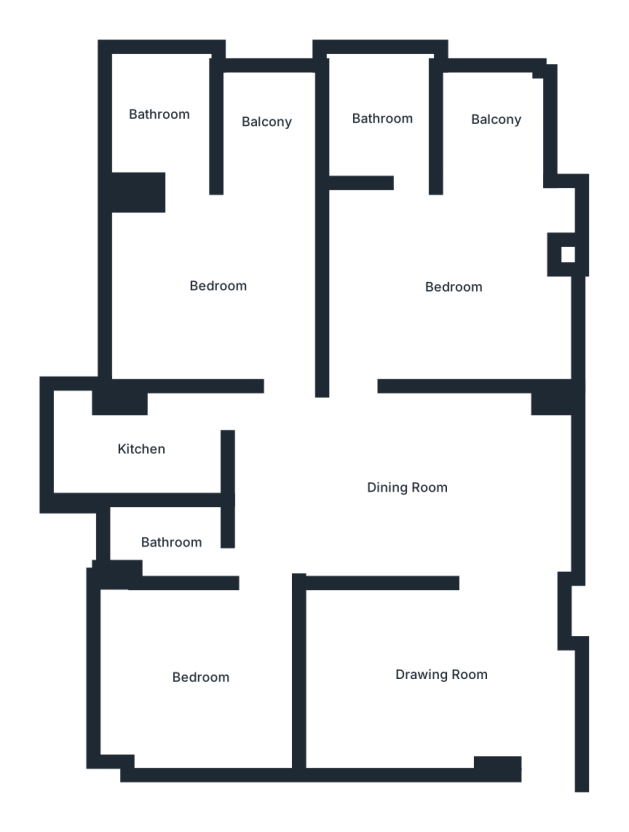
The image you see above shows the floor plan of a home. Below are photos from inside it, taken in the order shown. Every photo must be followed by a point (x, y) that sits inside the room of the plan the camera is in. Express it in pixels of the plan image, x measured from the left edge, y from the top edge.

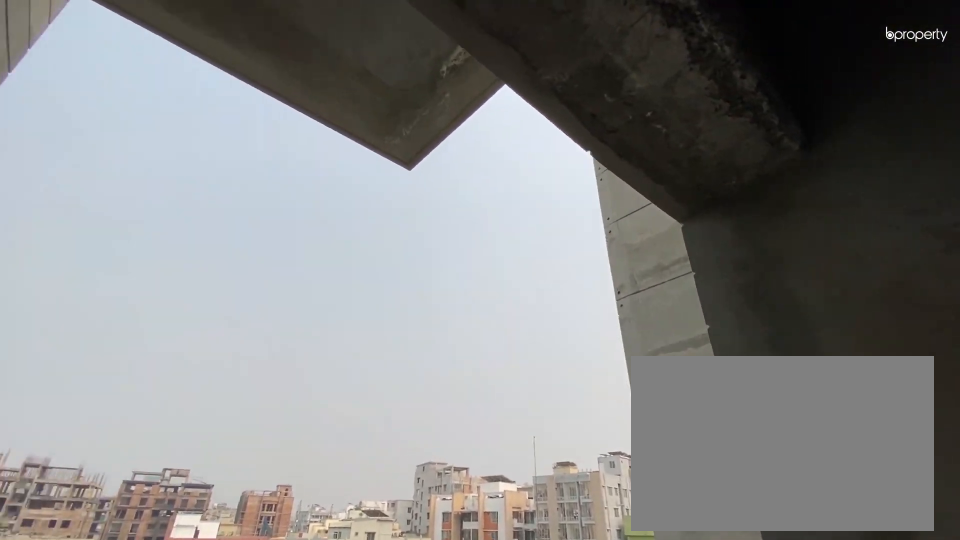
(497, 120)
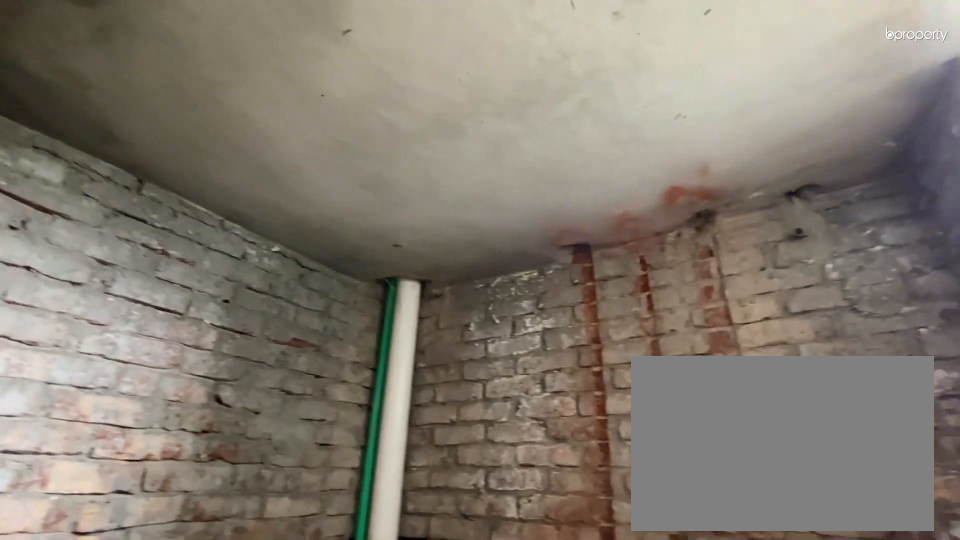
(379, 117)
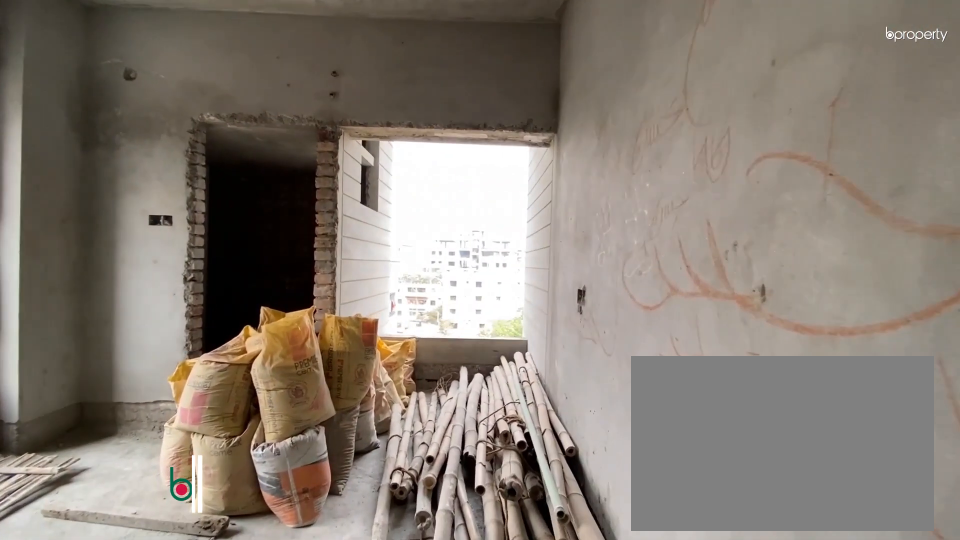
(235, 310)
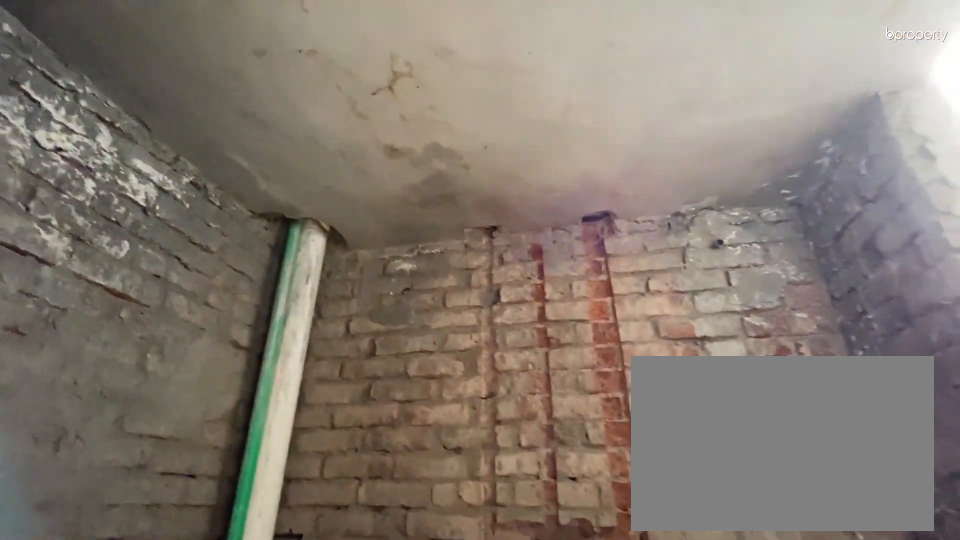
(164, 118)
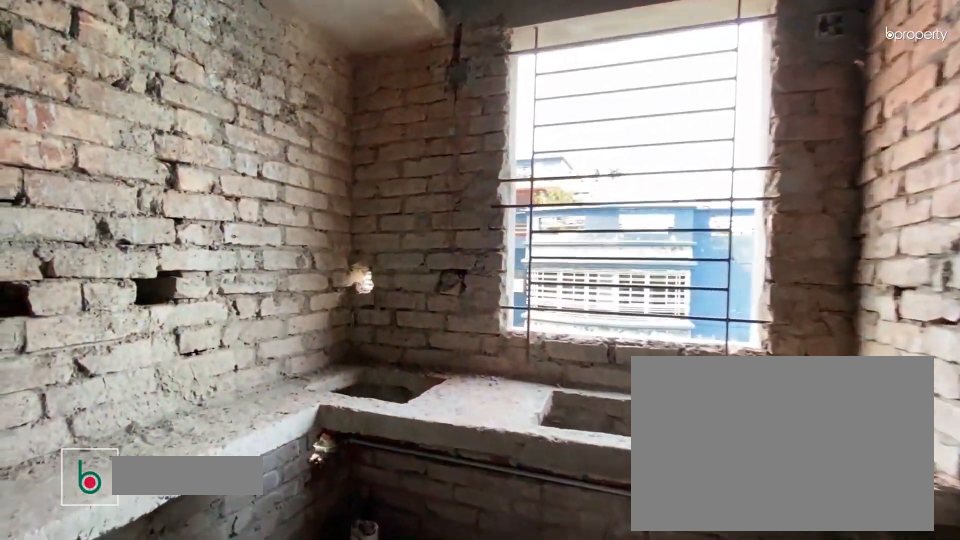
(141, 448)
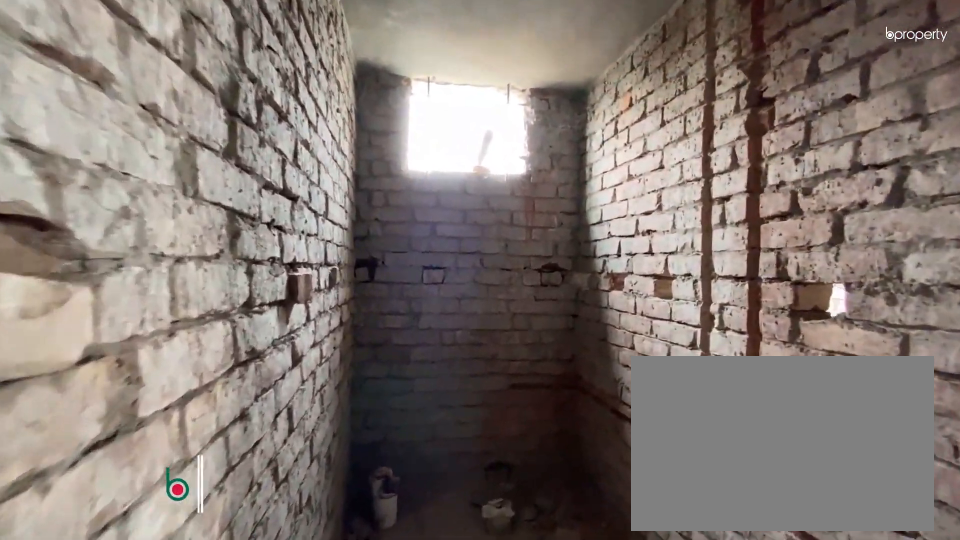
(170, 543)
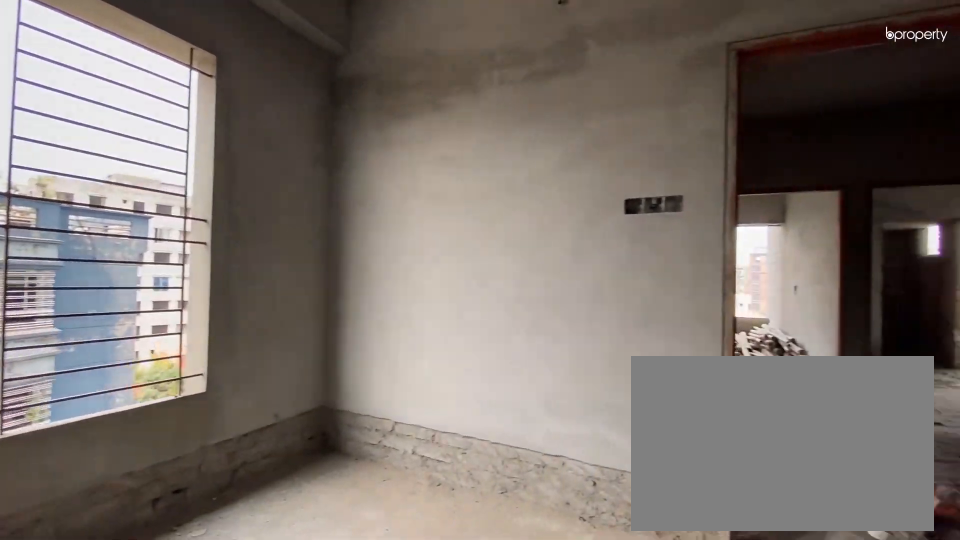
(204, 672)
